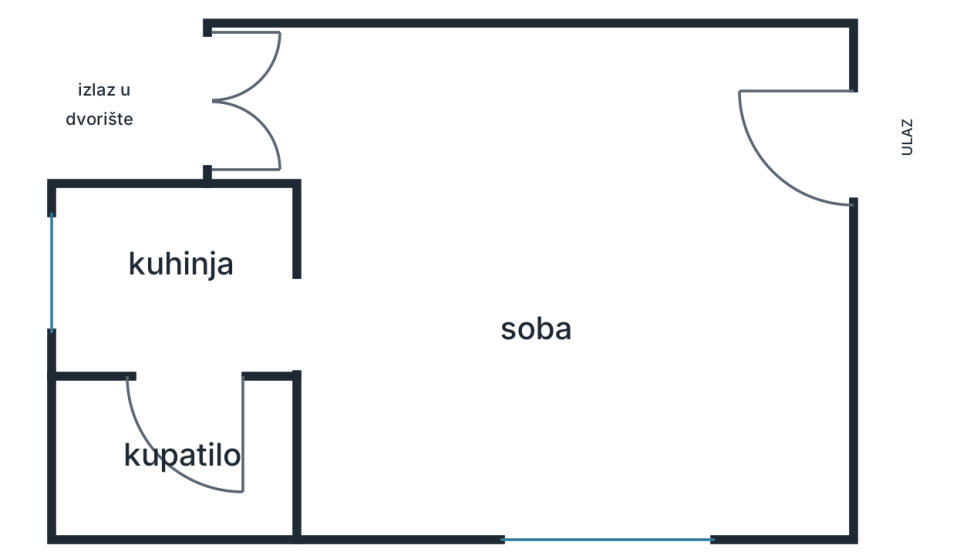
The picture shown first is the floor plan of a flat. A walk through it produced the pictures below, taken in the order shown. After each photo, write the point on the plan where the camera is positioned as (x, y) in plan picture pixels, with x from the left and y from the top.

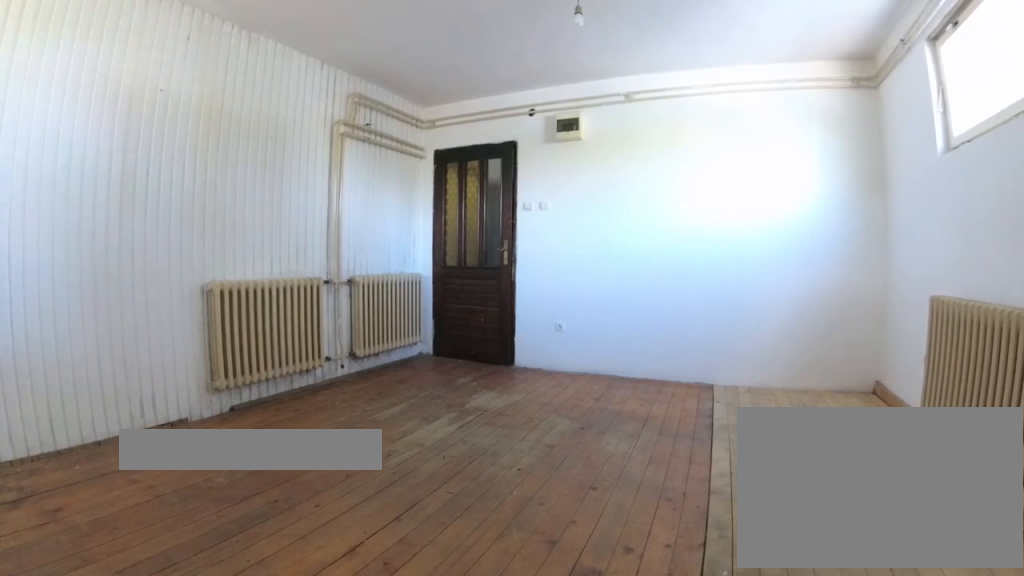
(342, 314)
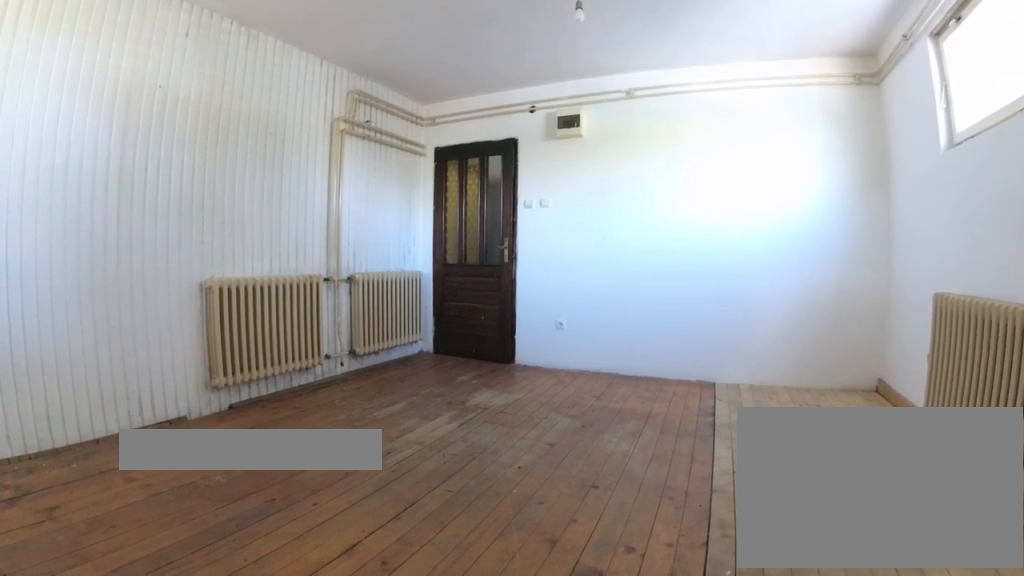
(350, 314)
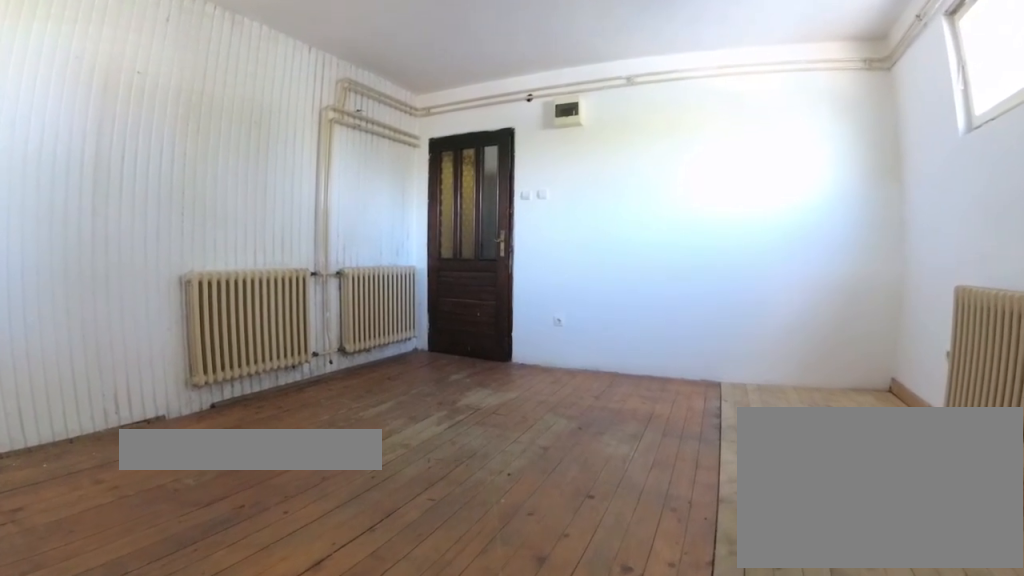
(391, 313)
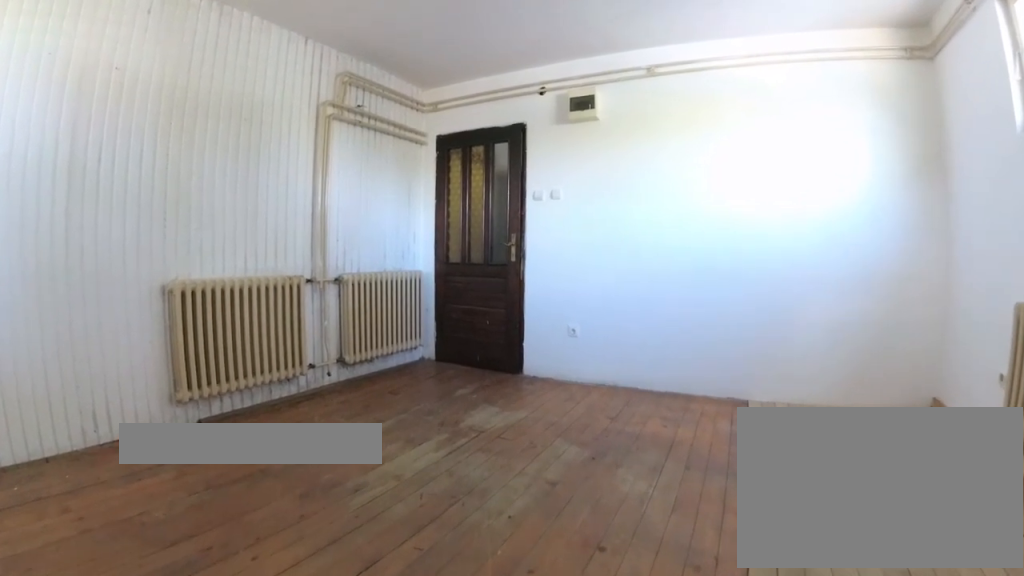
(430, 309)
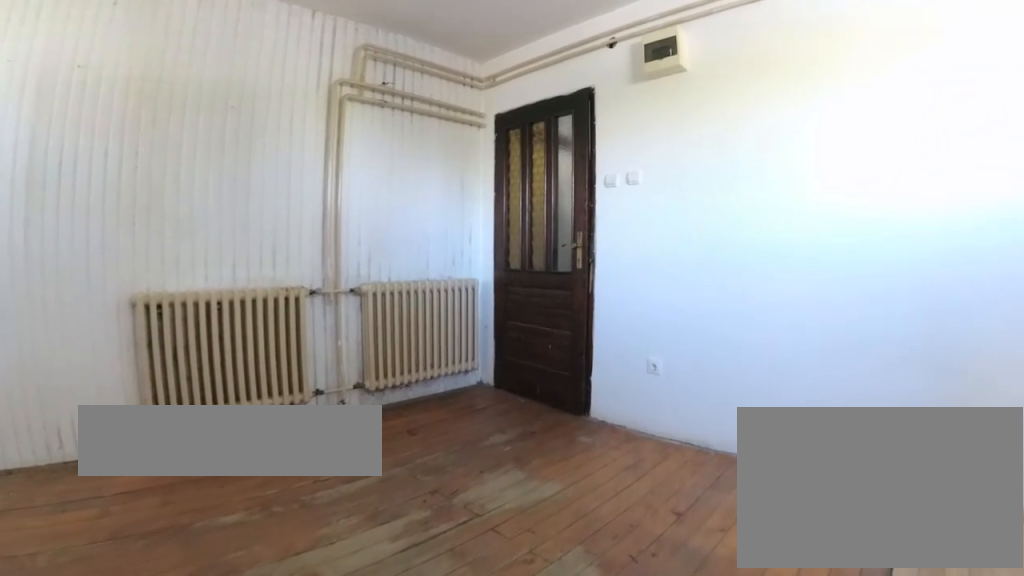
(546, 295)
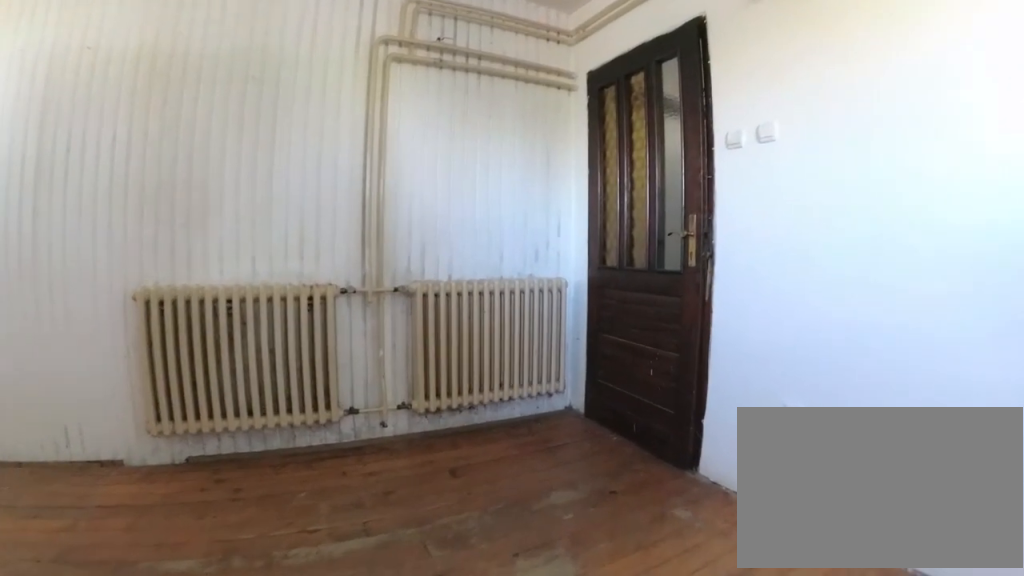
(610, 260)
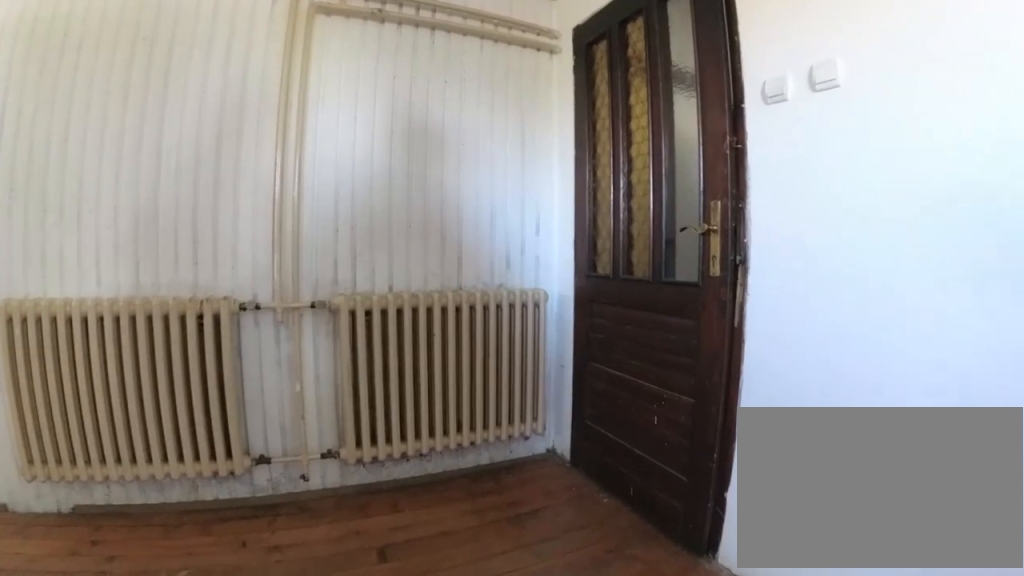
(655, 234)
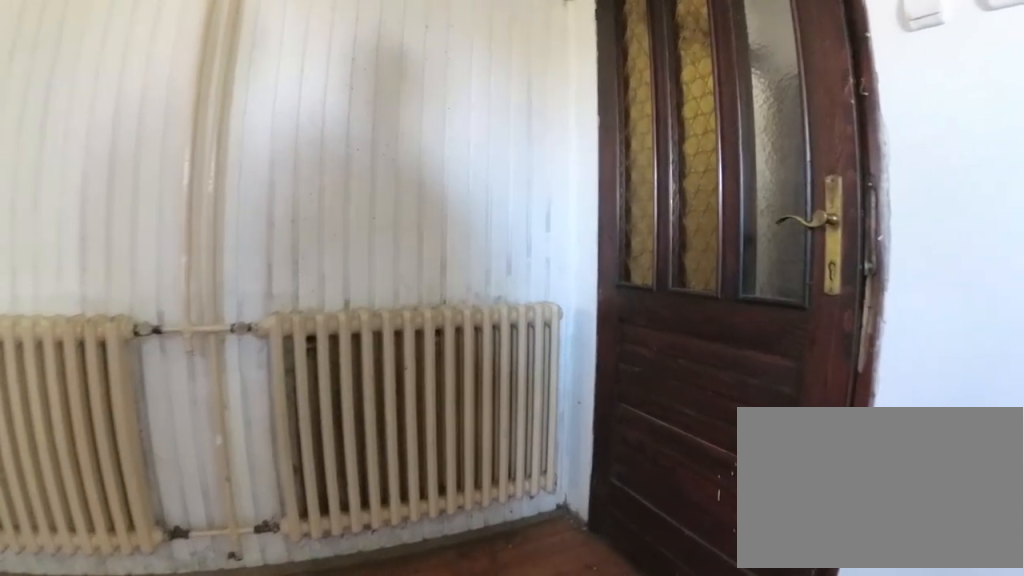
(732, 204)
